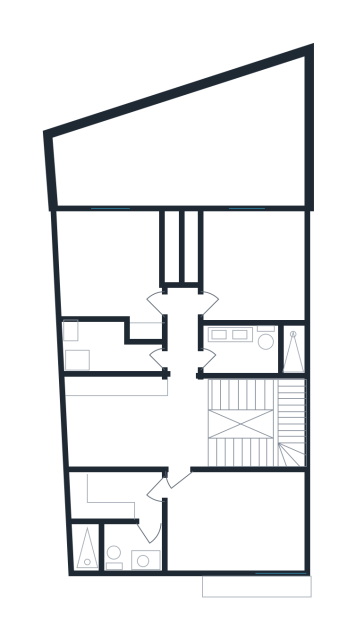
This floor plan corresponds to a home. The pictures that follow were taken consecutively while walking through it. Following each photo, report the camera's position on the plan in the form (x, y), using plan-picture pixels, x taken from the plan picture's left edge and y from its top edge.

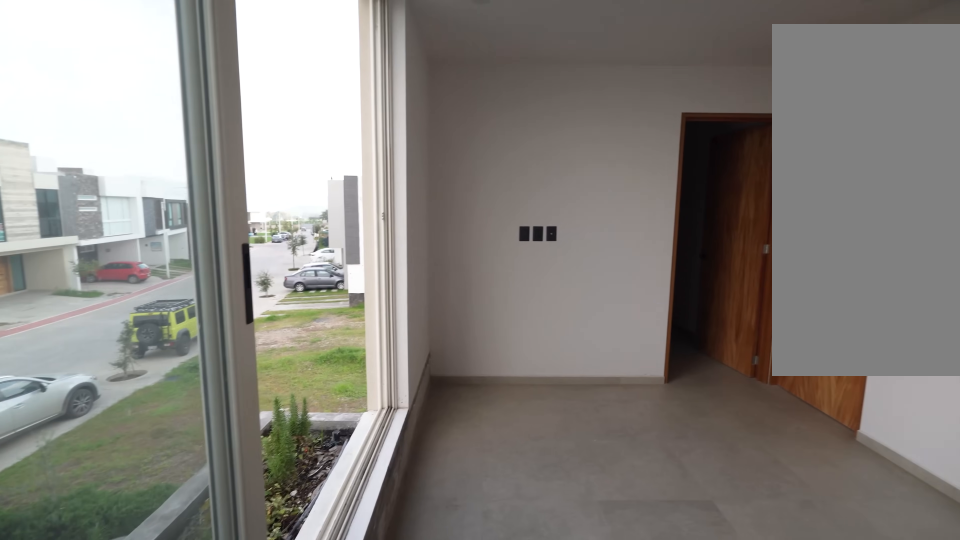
(281, 553)
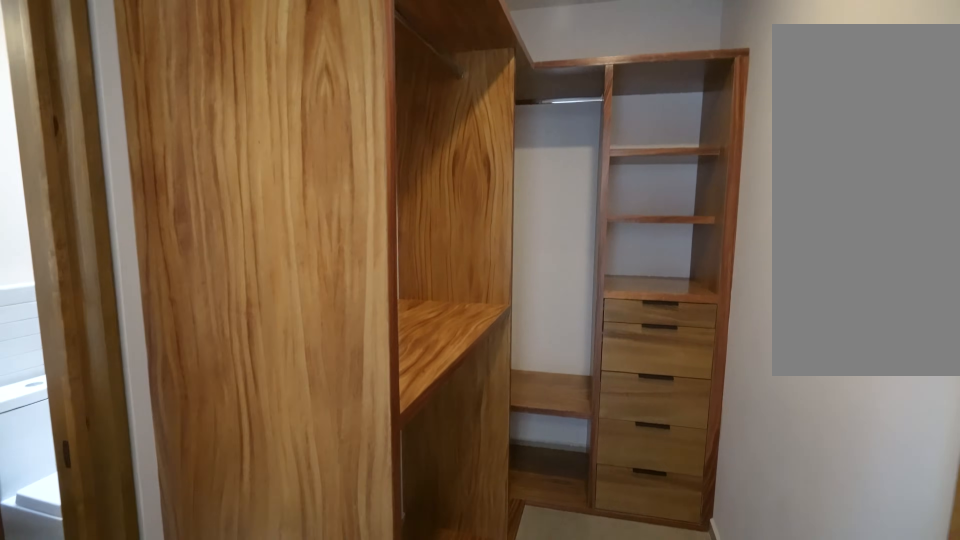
(133, 492)
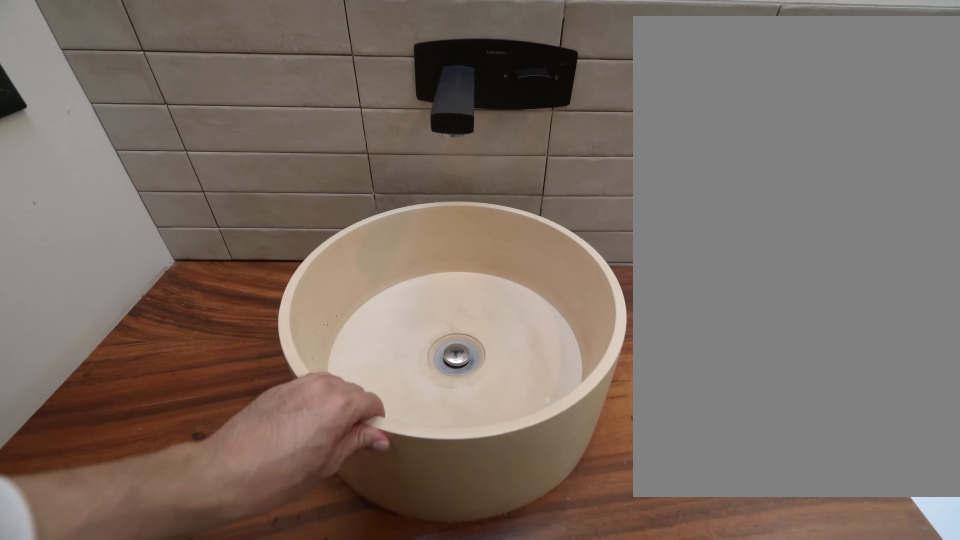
(148, 537)
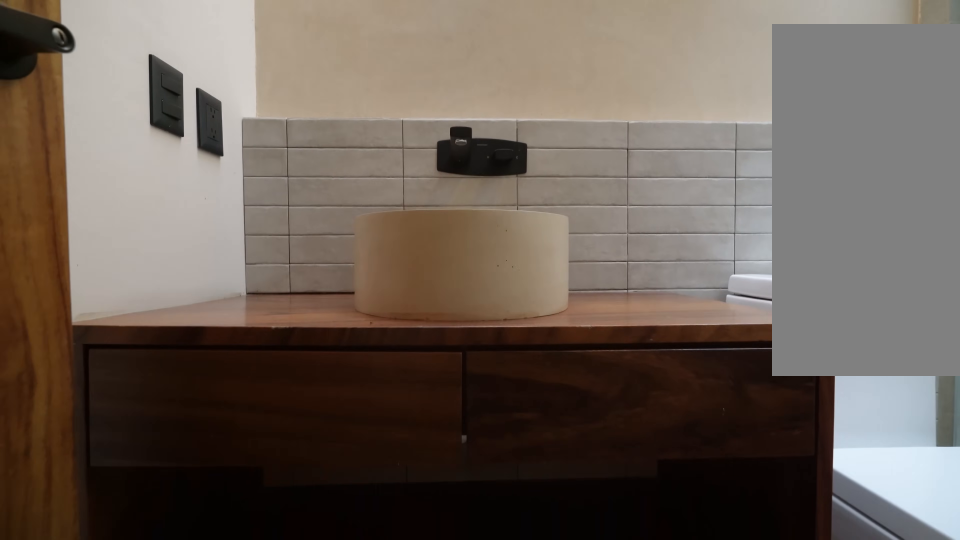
(148, 537)
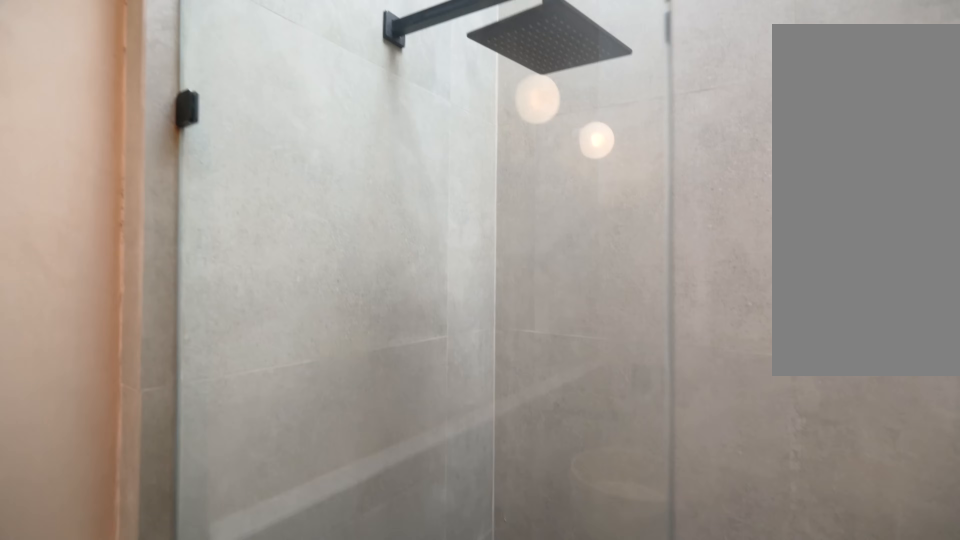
(96, 539)
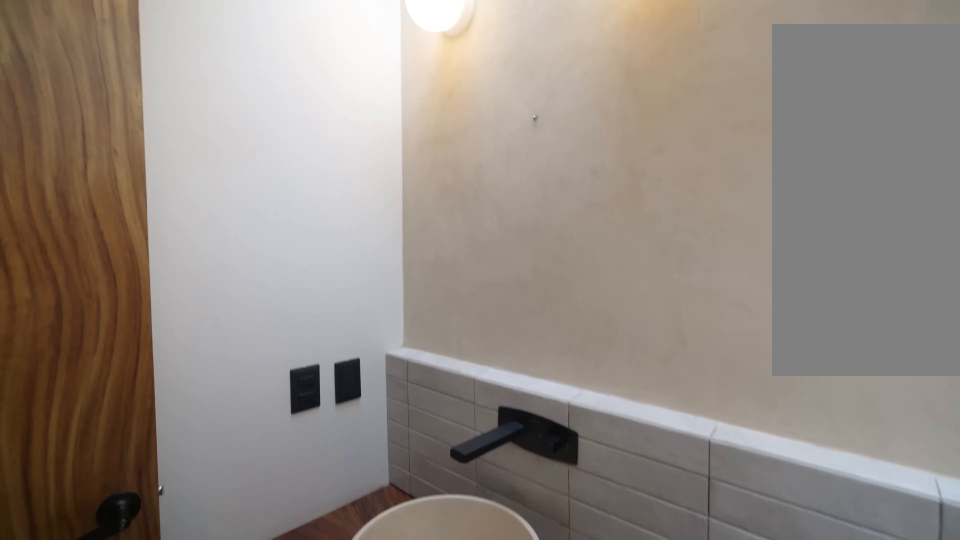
(125, 543)
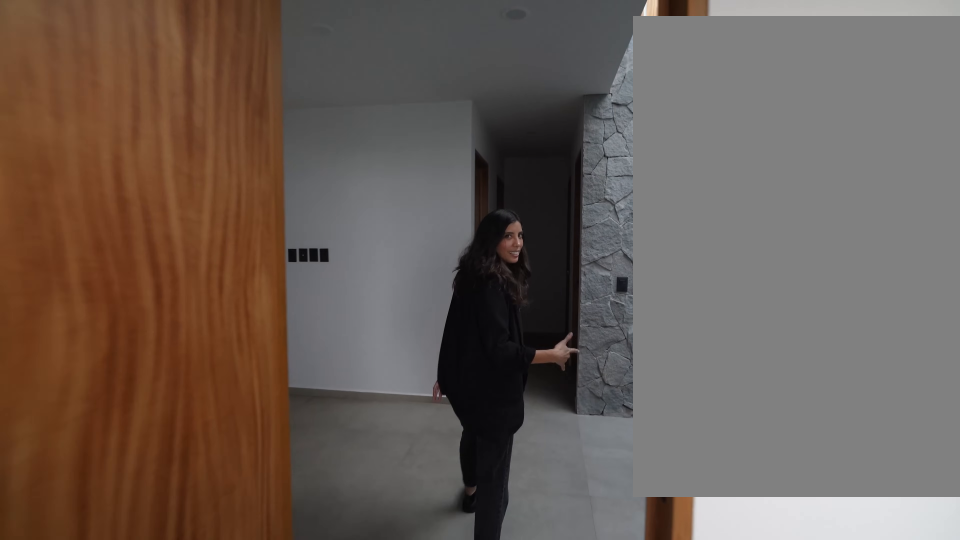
(182, 471)
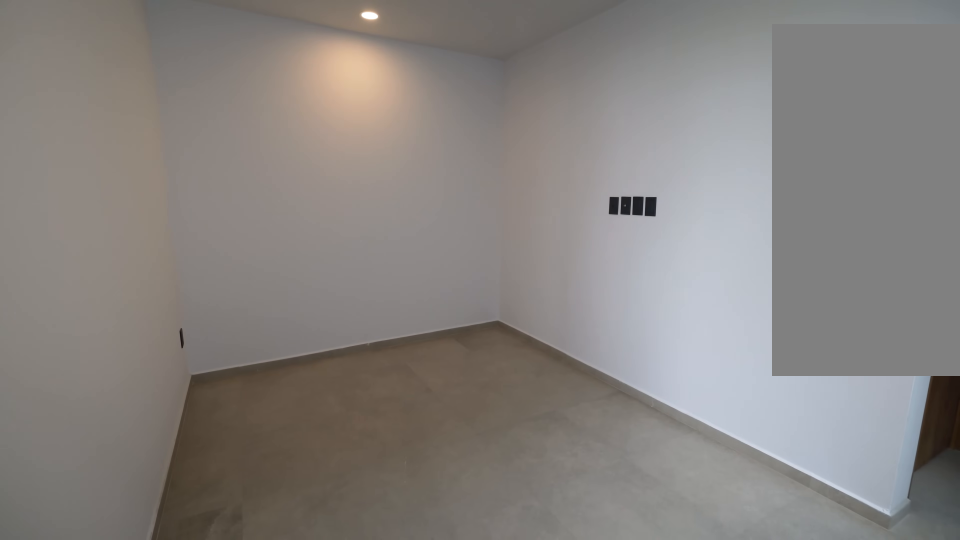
(179, 440)
